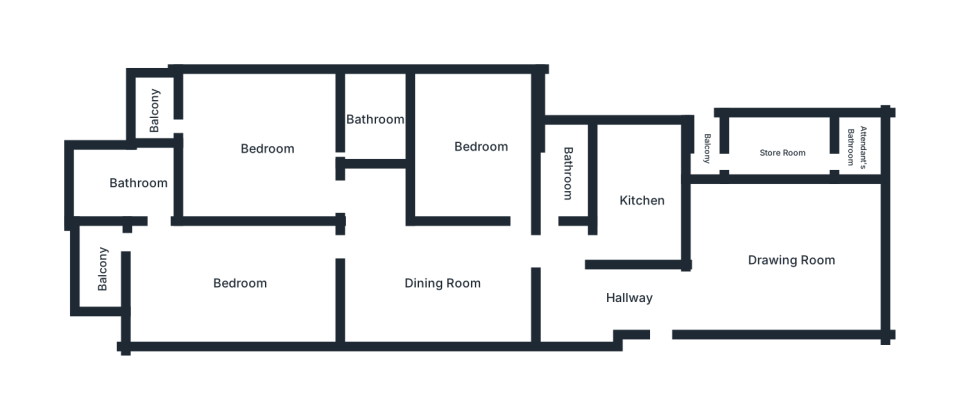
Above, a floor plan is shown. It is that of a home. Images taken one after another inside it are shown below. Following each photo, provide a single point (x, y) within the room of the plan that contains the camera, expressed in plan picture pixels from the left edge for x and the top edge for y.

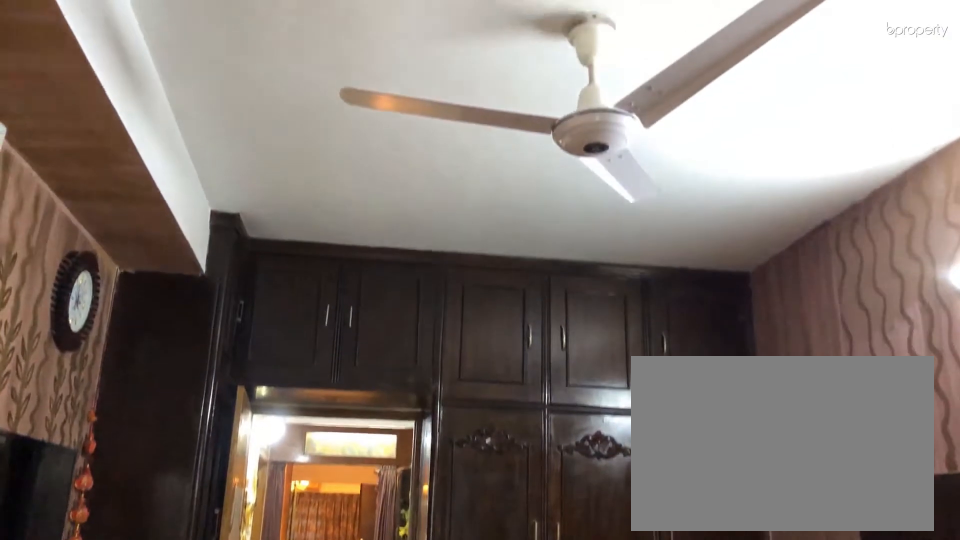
(241, 287)
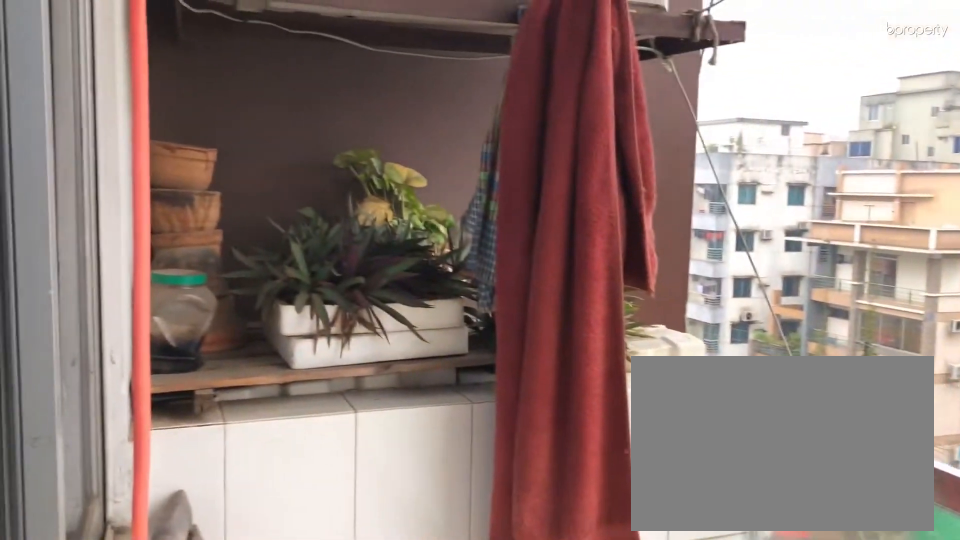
(104, 274)
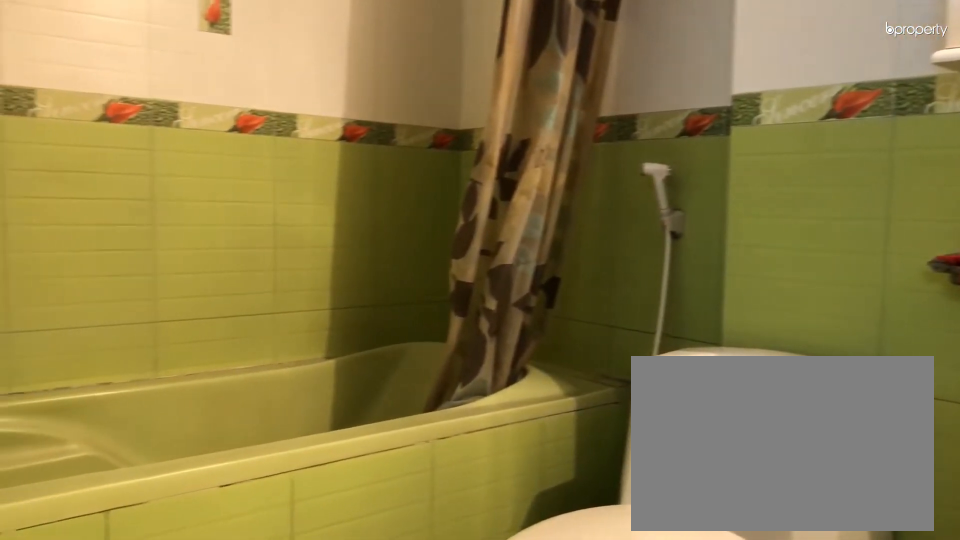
(137, 179)
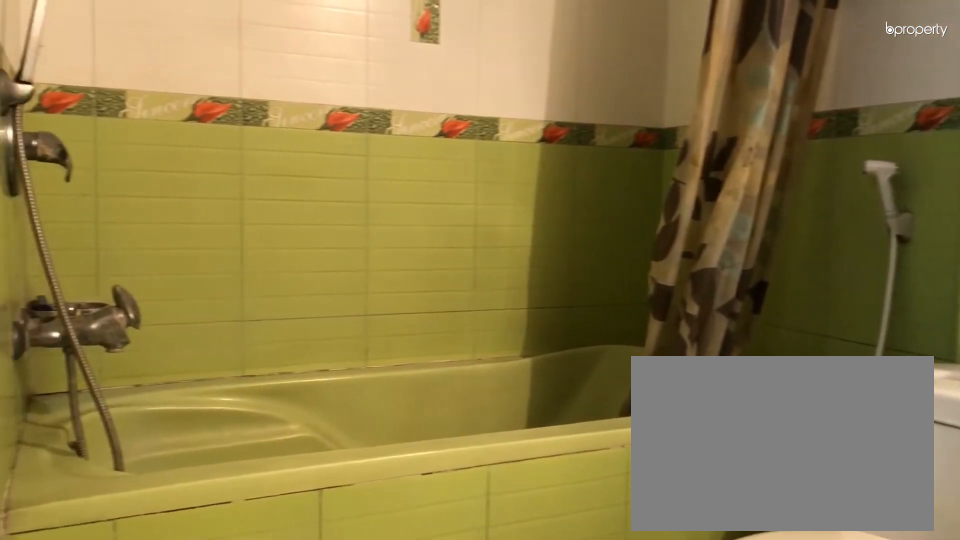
(137, 179)
